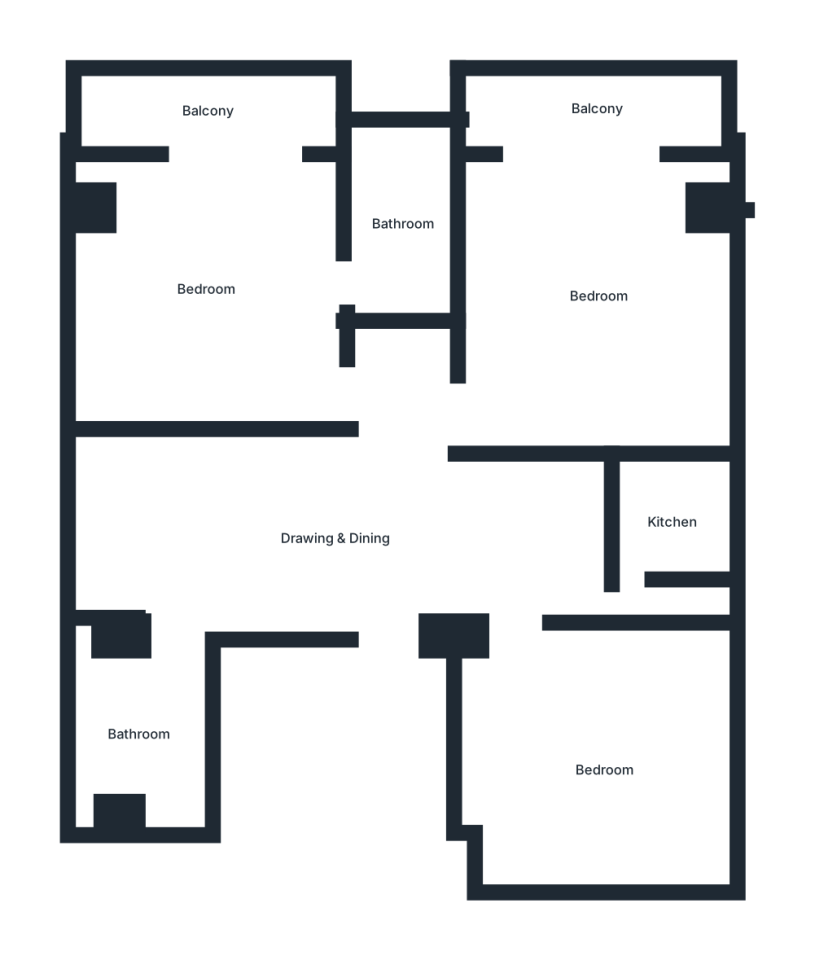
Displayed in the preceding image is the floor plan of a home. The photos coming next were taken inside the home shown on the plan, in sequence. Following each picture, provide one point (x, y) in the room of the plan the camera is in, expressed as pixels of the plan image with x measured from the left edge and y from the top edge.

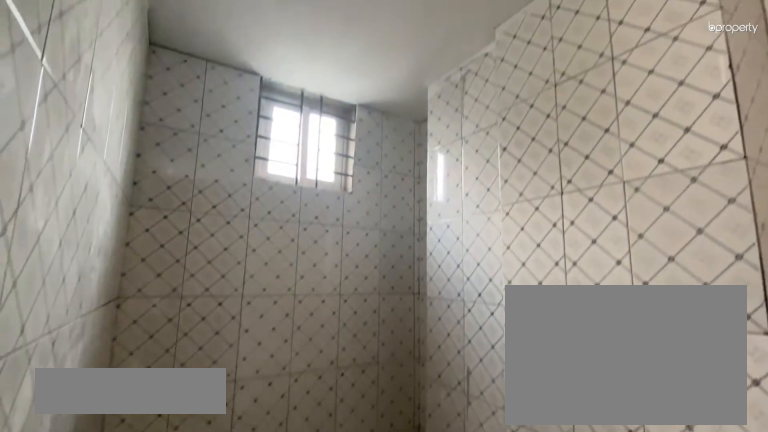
(407, 223)
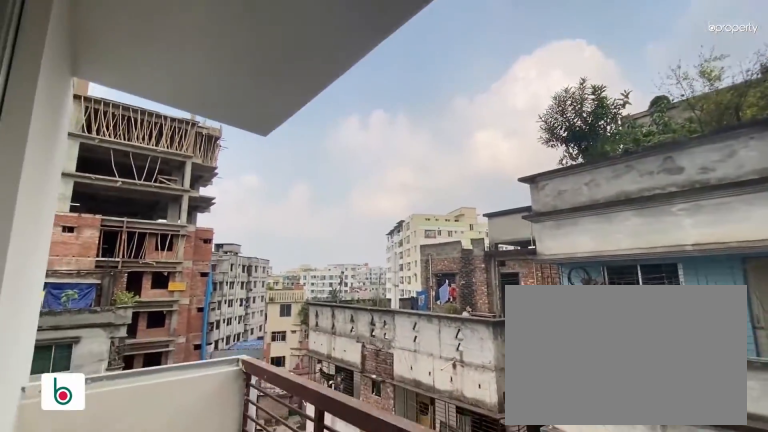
(208, 108)
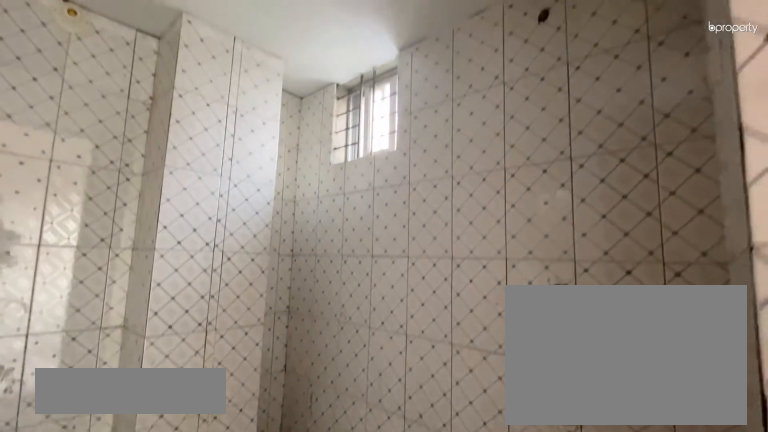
(142, 734)
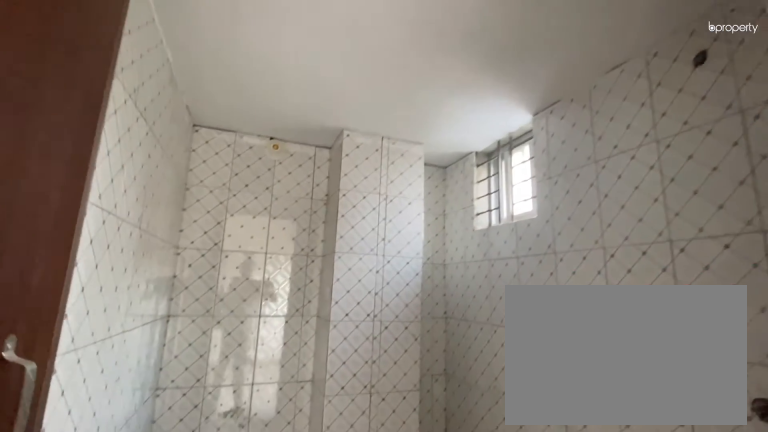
(142, 734)
